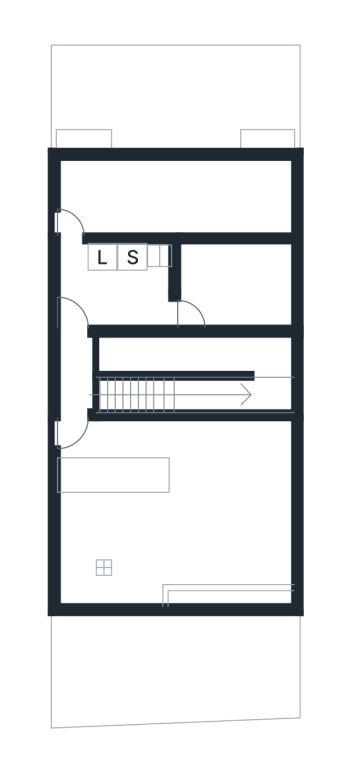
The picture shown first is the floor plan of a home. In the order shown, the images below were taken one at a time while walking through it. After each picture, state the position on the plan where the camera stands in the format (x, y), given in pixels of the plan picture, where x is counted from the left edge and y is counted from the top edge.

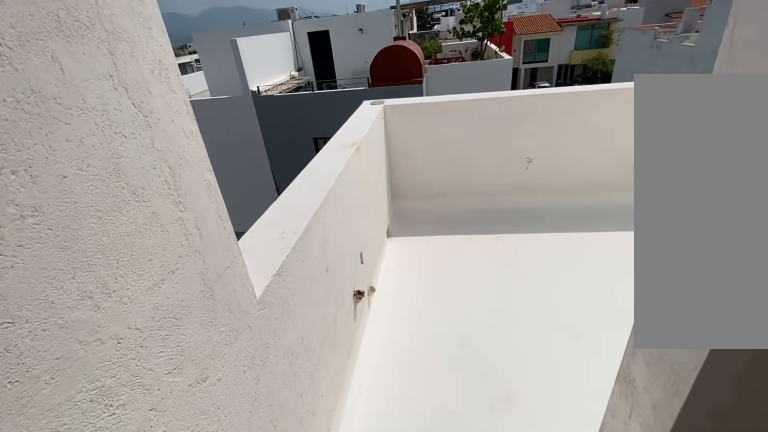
(75, 257)
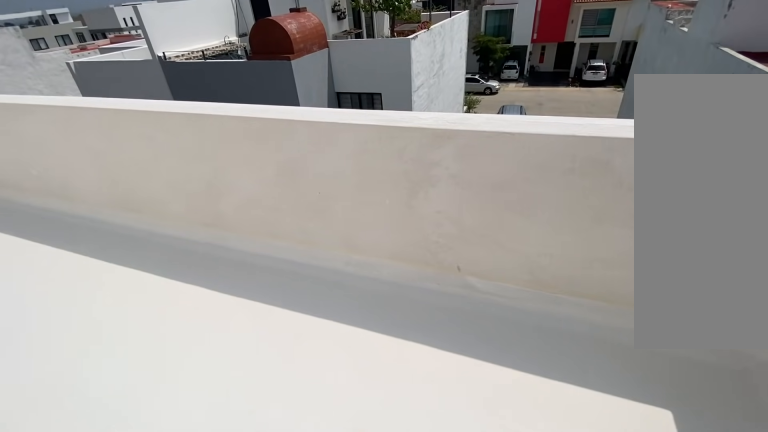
(246, 196)
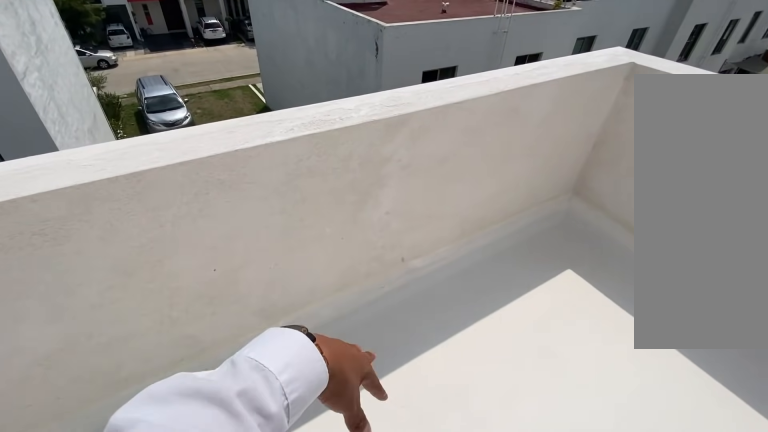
(245, 195)
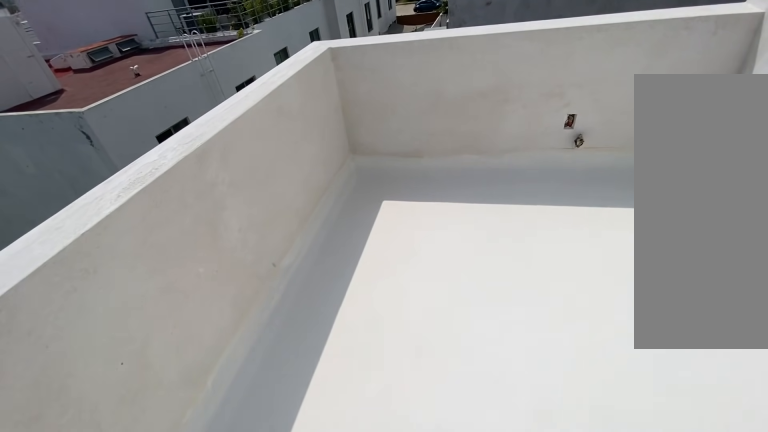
(228, 194)
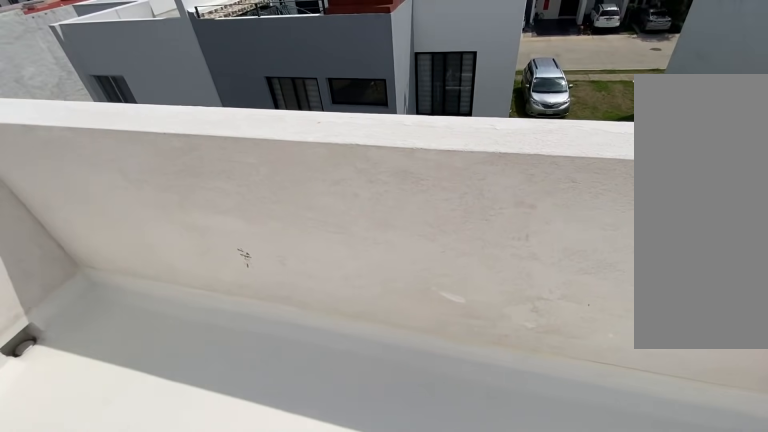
(131, 191)
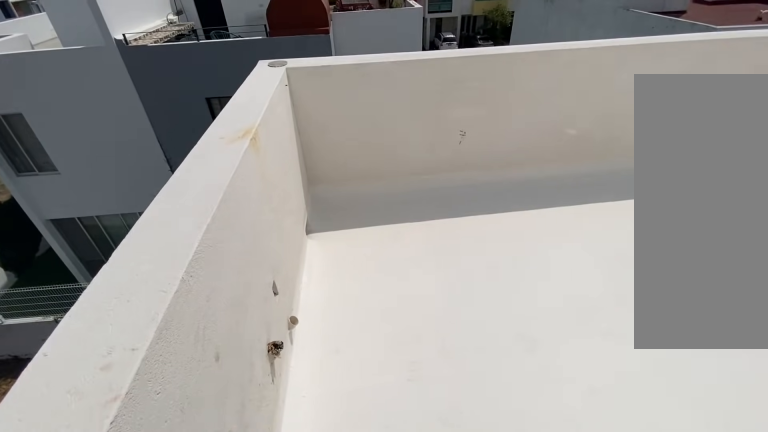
(73, 191)
